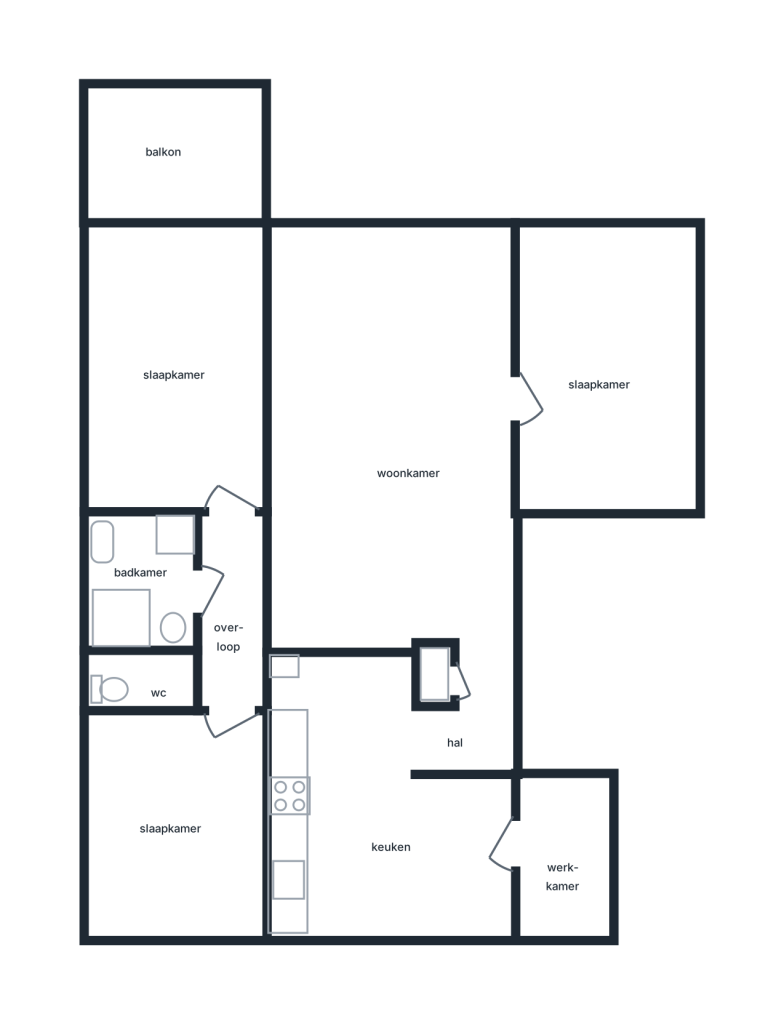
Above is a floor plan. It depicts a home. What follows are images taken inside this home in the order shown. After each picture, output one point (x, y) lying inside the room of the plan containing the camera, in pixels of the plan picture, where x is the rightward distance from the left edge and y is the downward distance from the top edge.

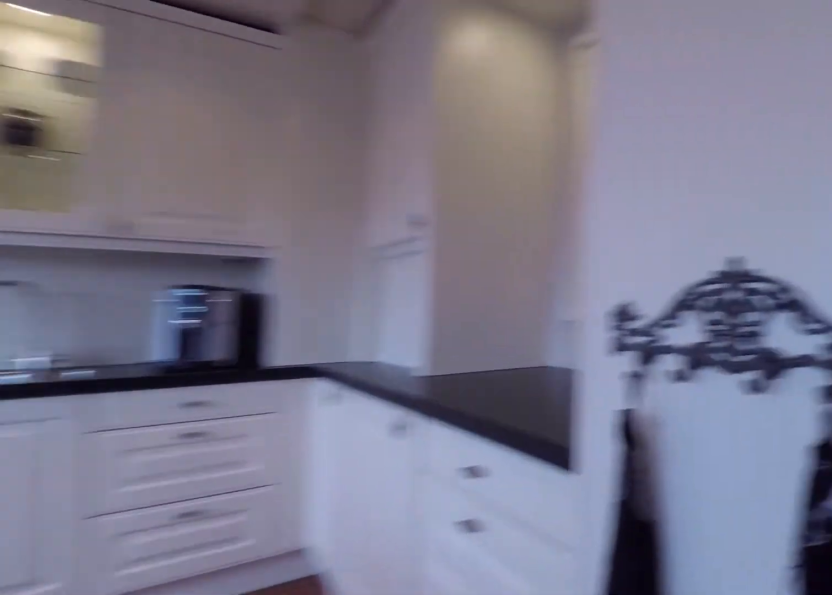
(391, 798)
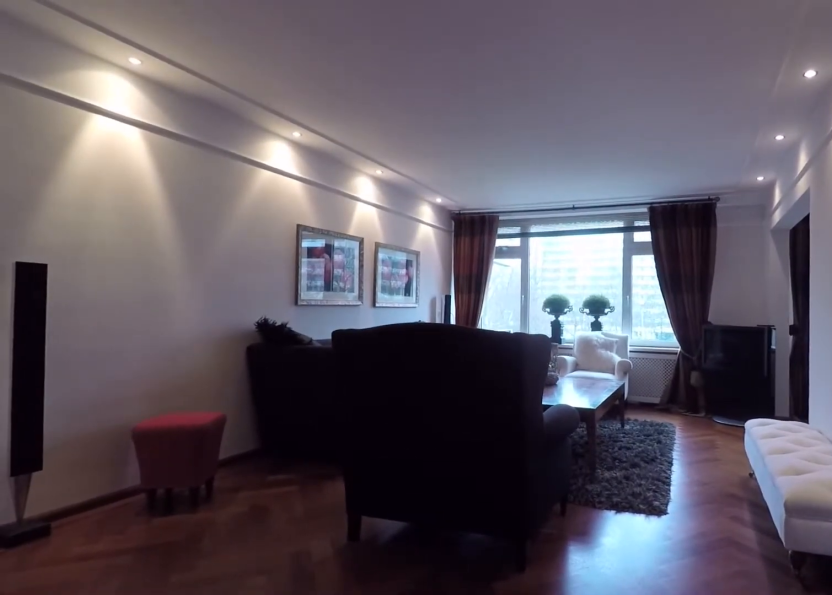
(391, 437)
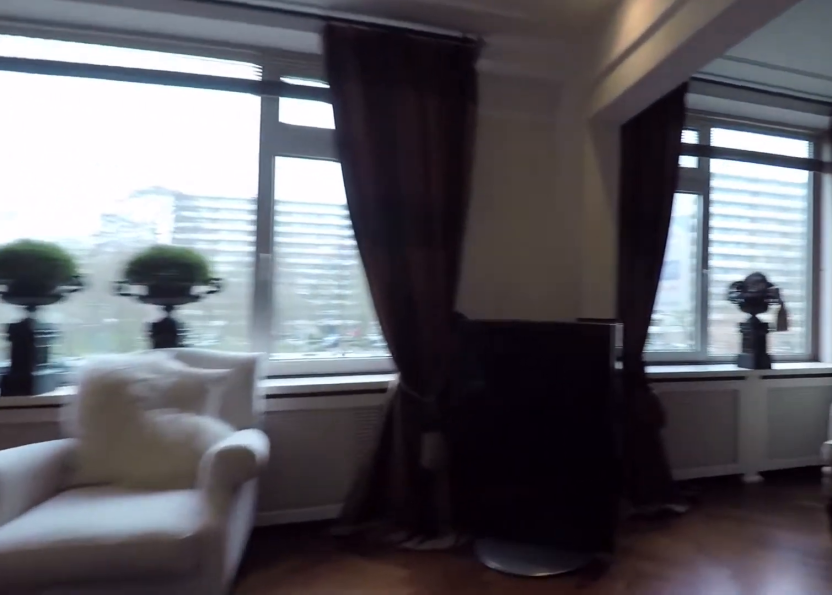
(391, 437)
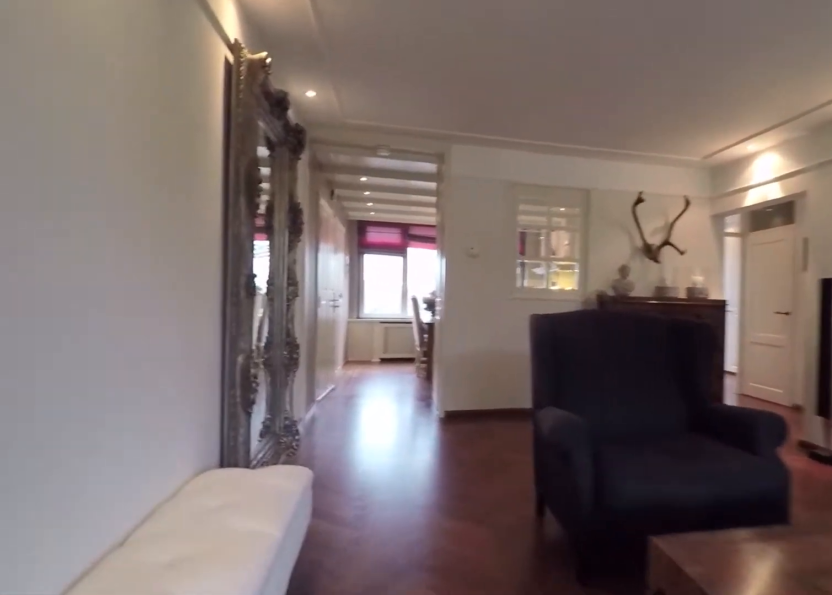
(391, 437)
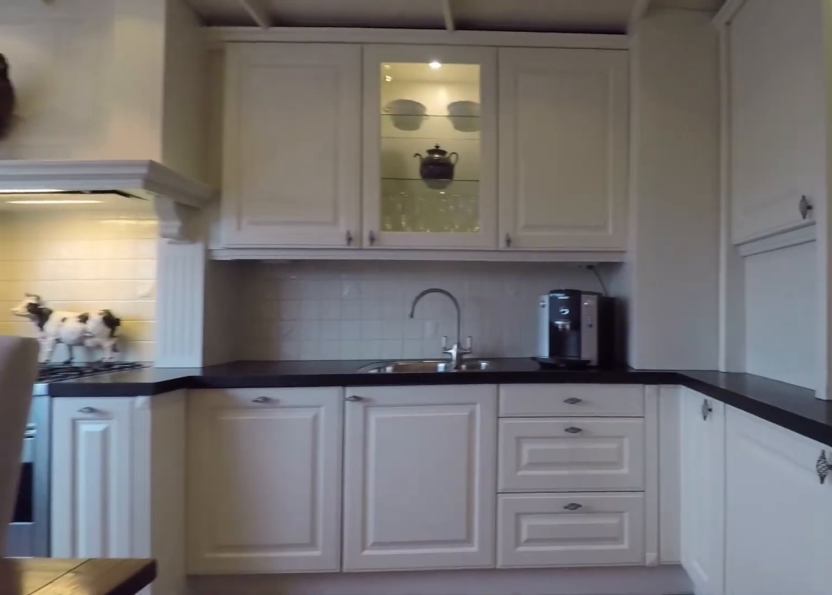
(390, 797)
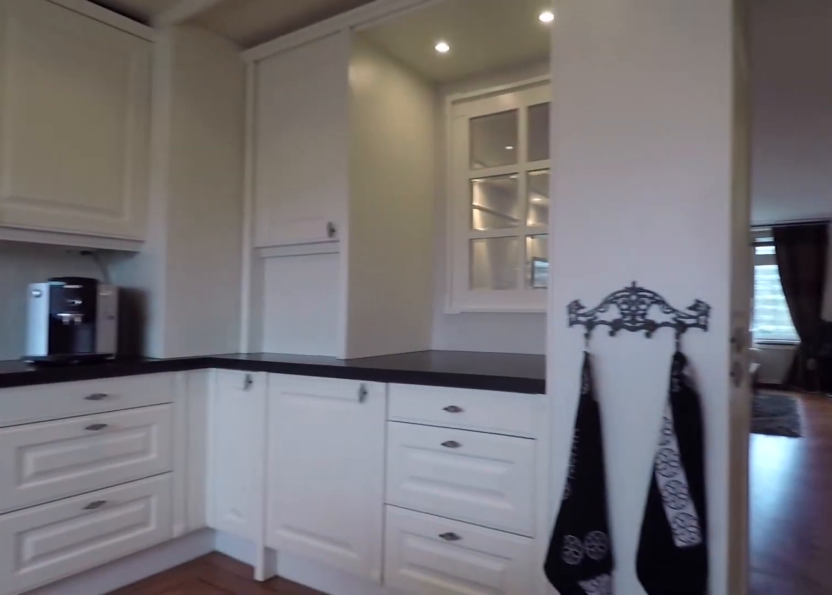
(390, 797)
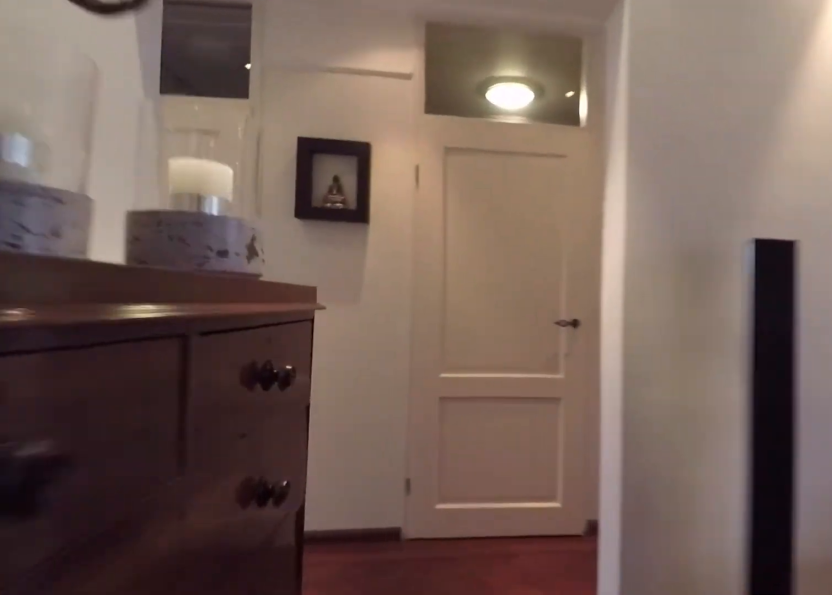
(391, 437)
